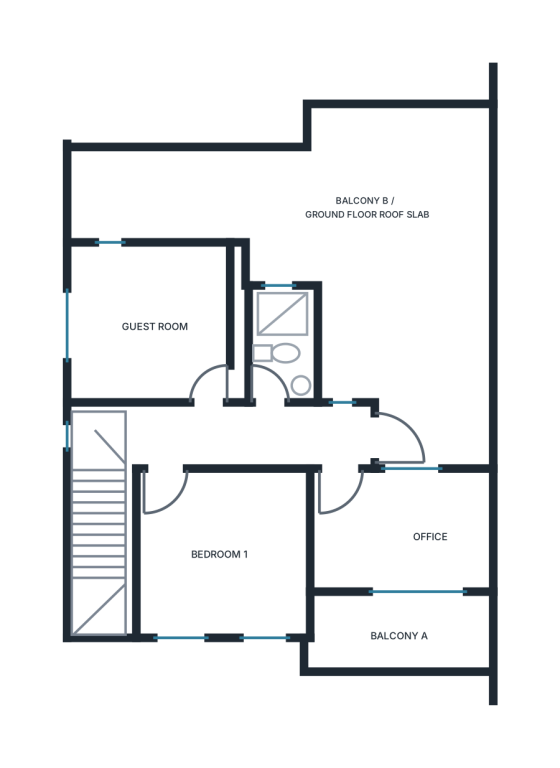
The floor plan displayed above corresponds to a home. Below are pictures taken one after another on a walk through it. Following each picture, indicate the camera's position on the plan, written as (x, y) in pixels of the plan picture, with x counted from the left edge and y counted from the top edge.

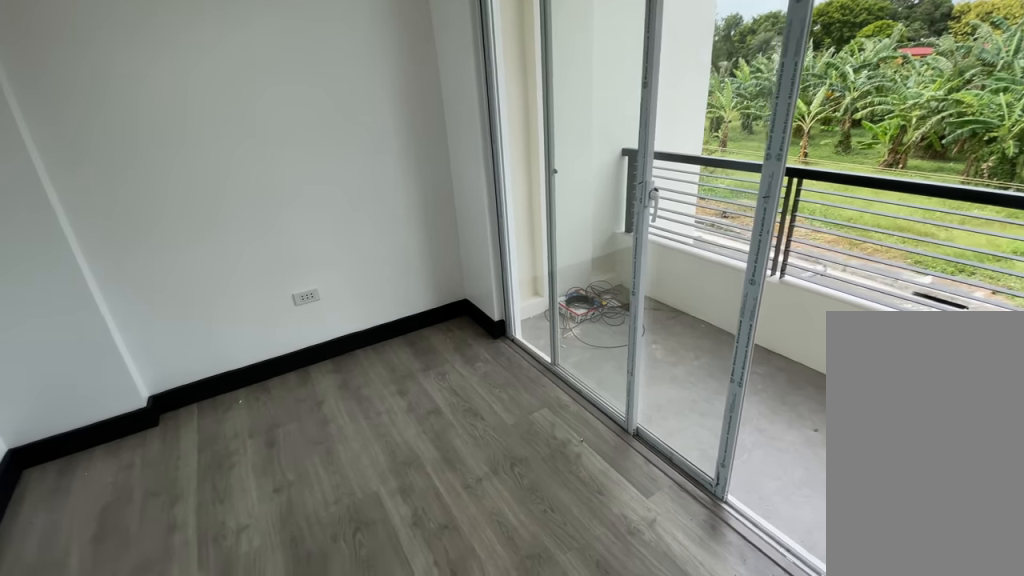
(471, 526)
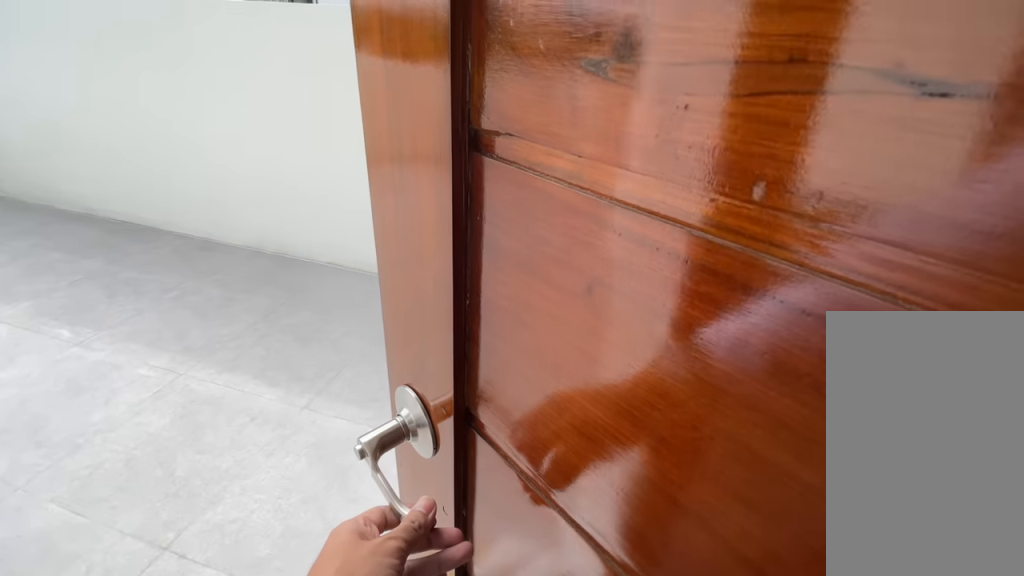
(448, 392)
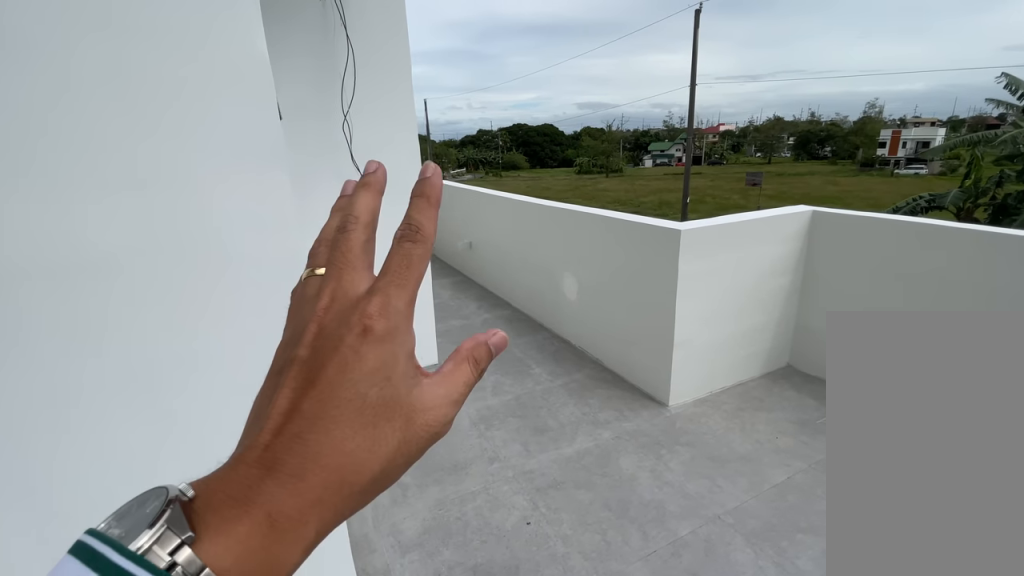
(372, 365)
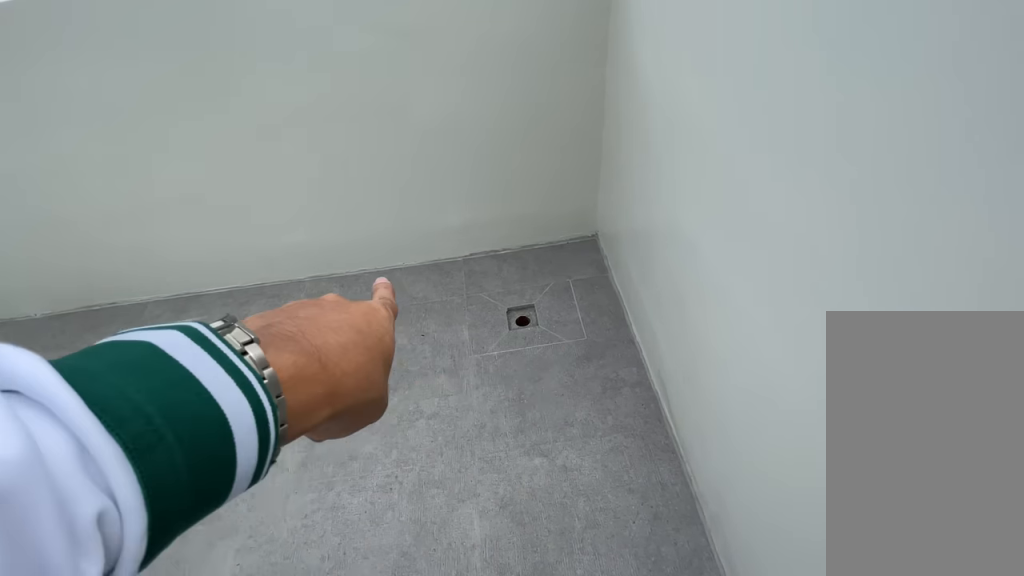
(395, 242)
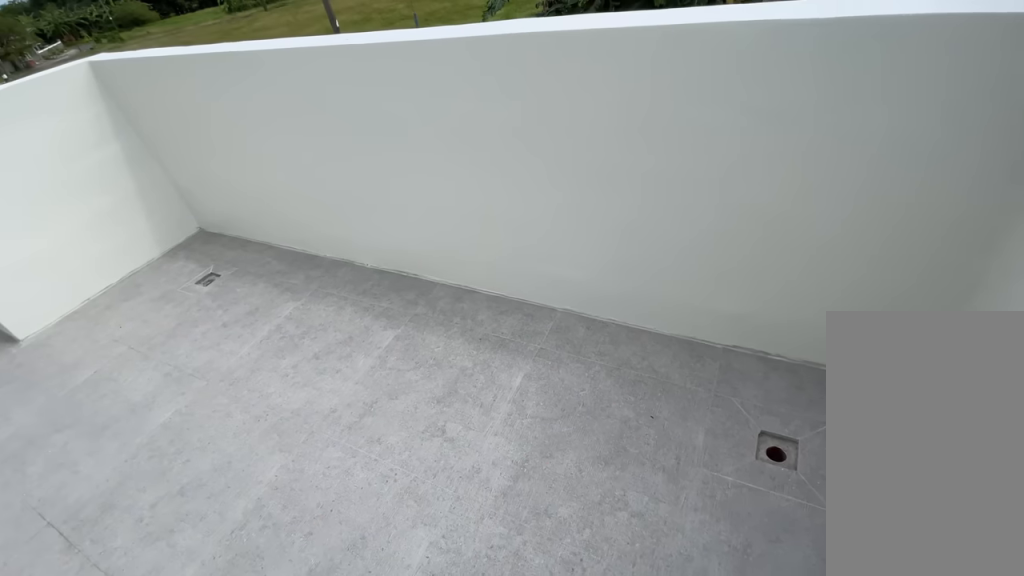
(394, 241)
